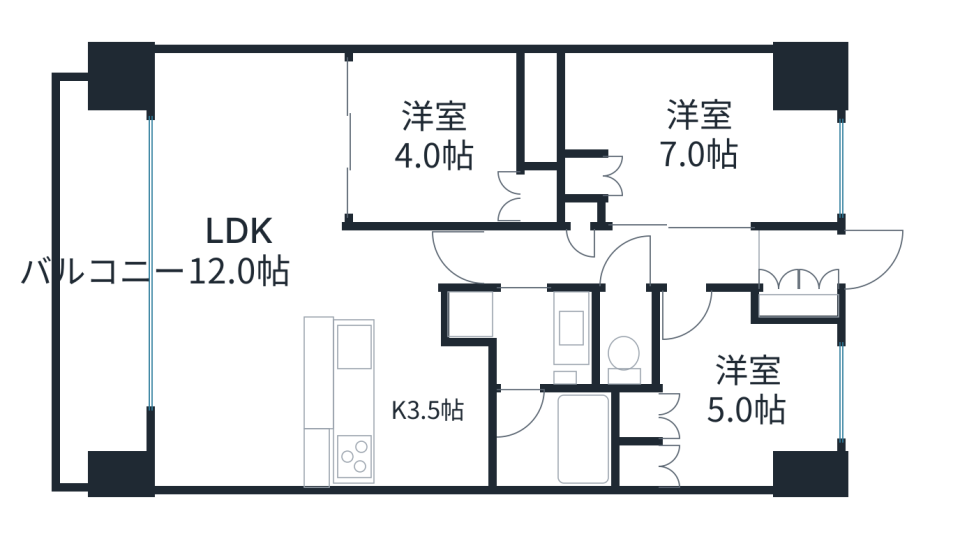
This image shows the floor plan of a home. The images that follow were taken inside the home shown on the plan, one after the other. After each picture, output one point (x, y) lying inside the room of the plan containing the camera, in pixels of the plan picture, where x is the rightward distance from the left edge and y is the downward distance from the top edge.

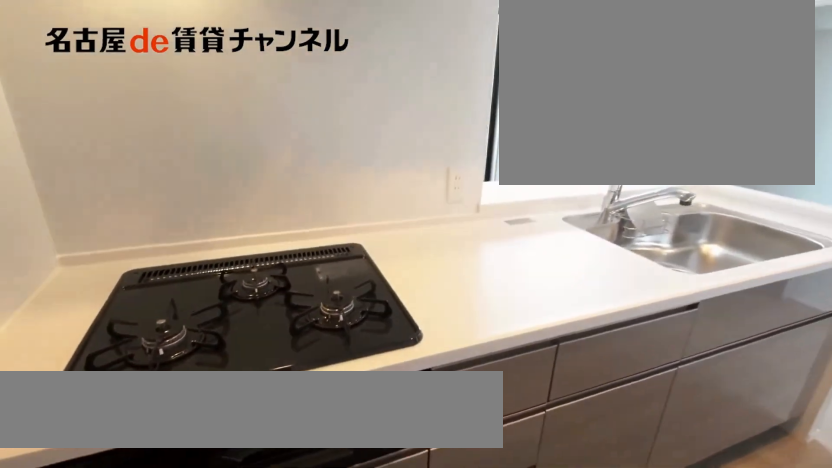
(367, 402)
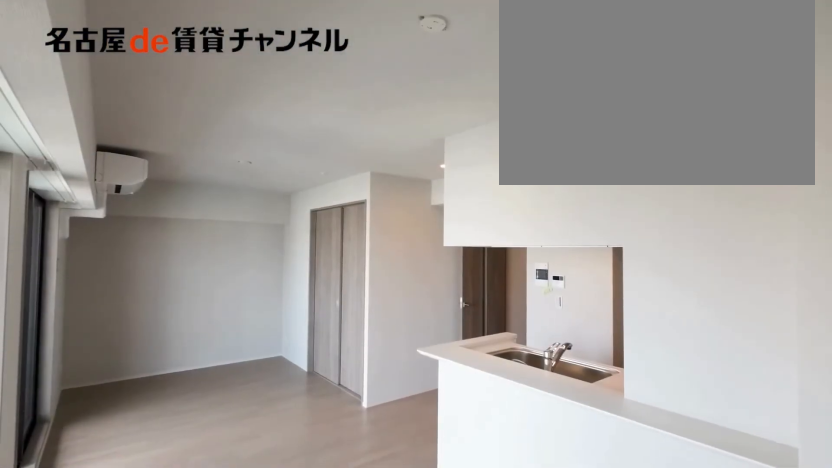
(240, 256)
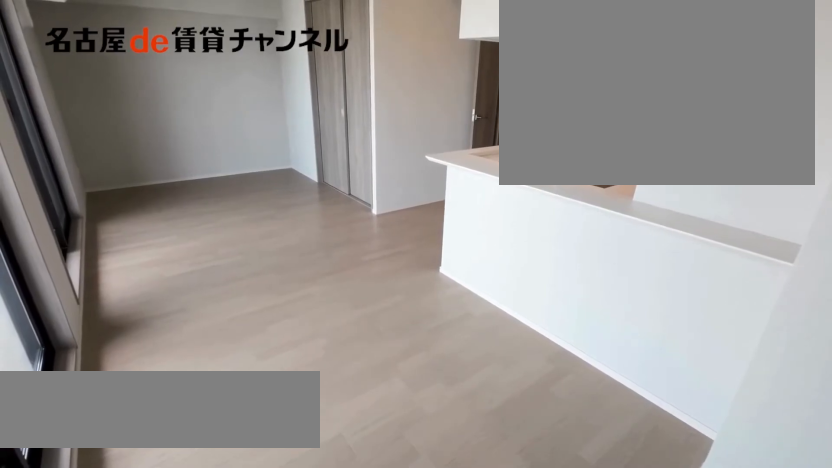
(240, 256)
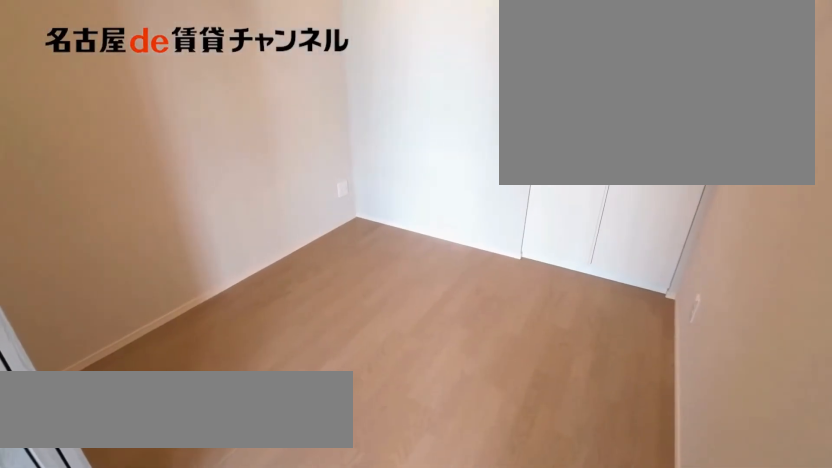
(433, 142)
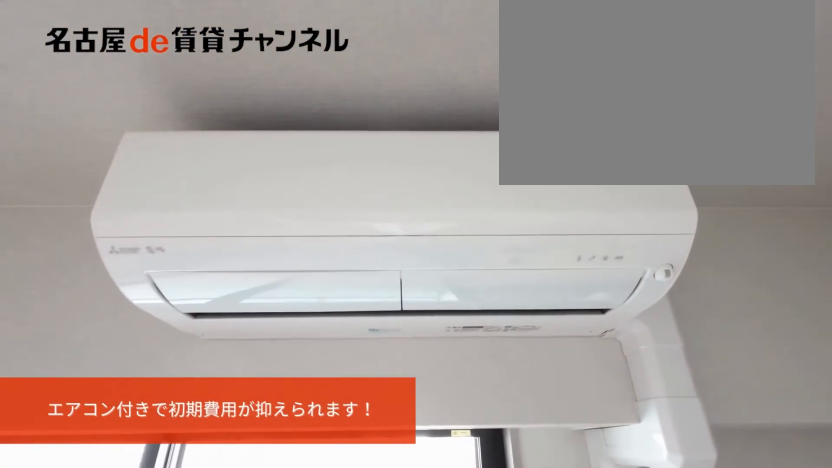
(240, 256)
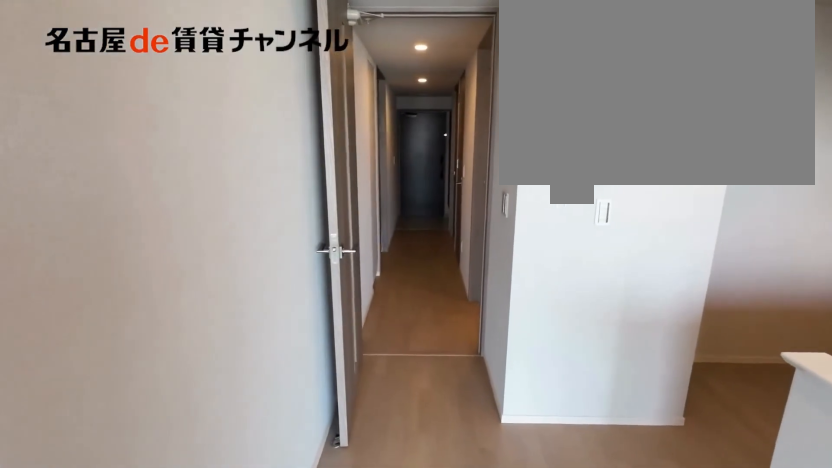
(240, 256)
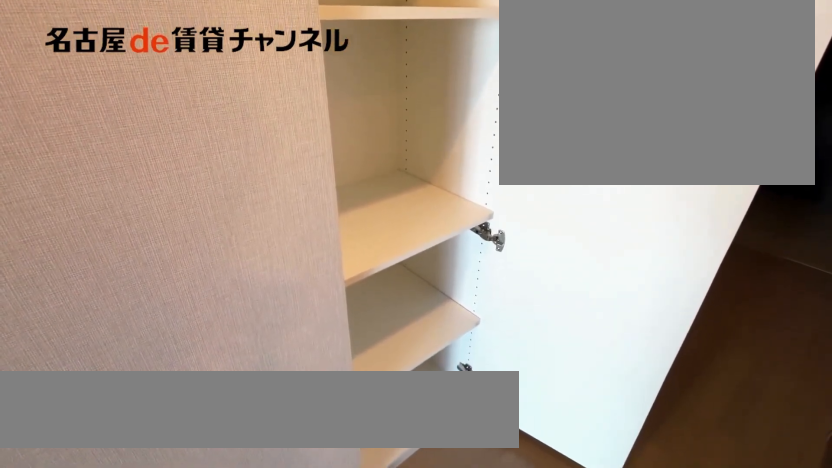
(579, 213)
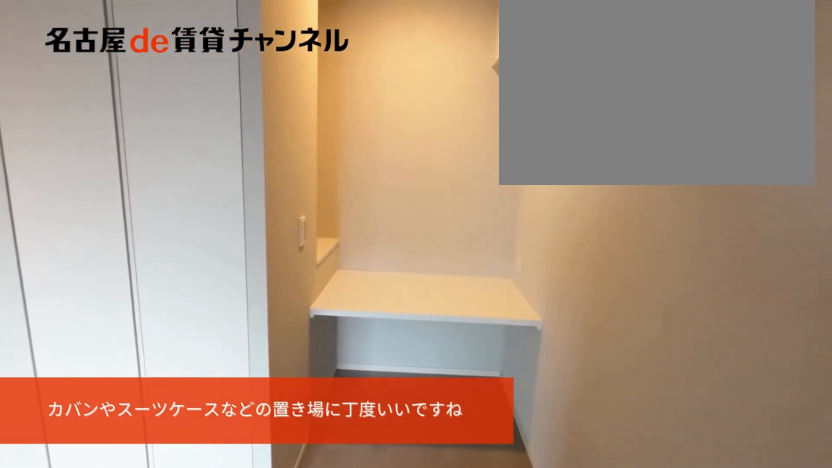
(699, 135)
